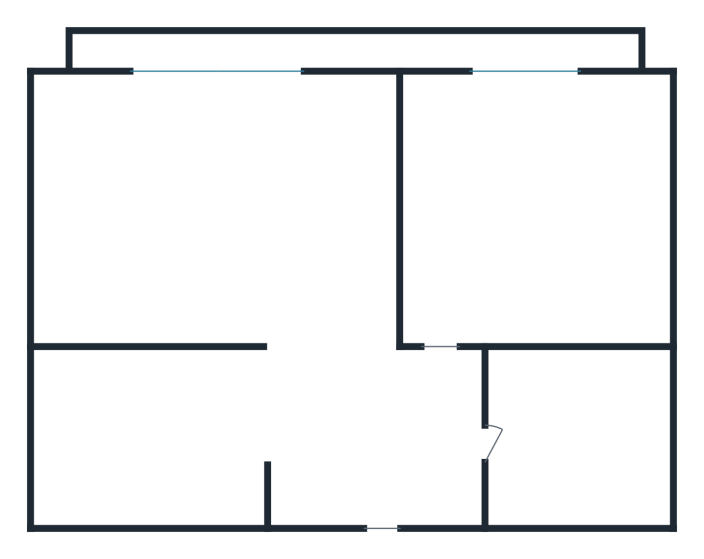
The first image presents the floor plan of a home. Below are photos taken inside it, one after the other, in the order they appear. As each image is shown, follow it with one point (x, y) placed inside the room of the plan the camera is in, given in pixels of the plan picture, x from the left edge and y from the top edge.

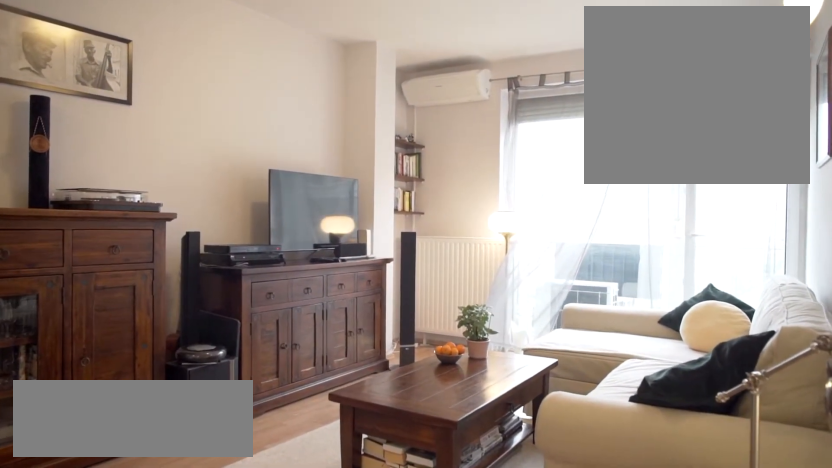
(316, 334)
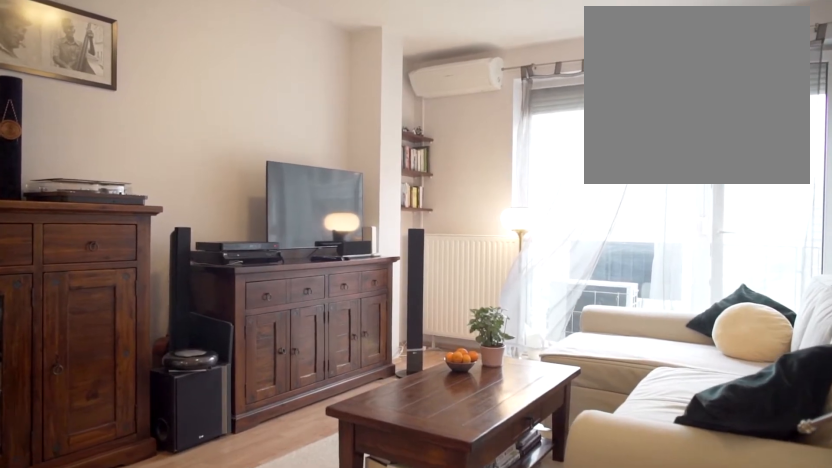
(315, 334)
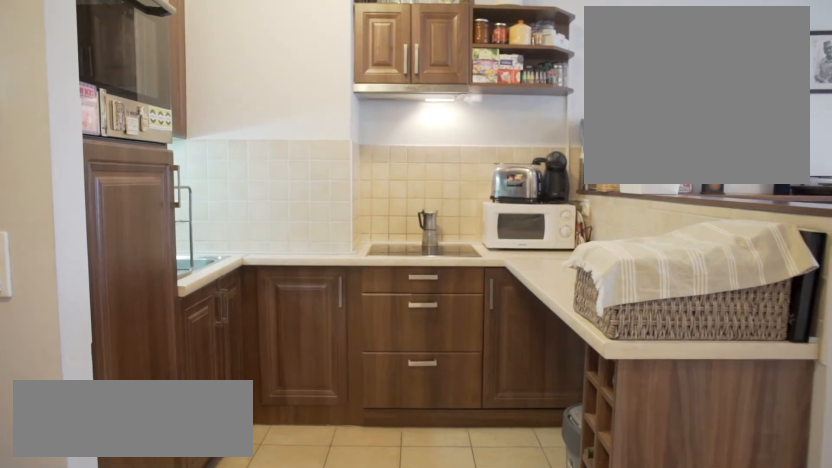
(406, 451)
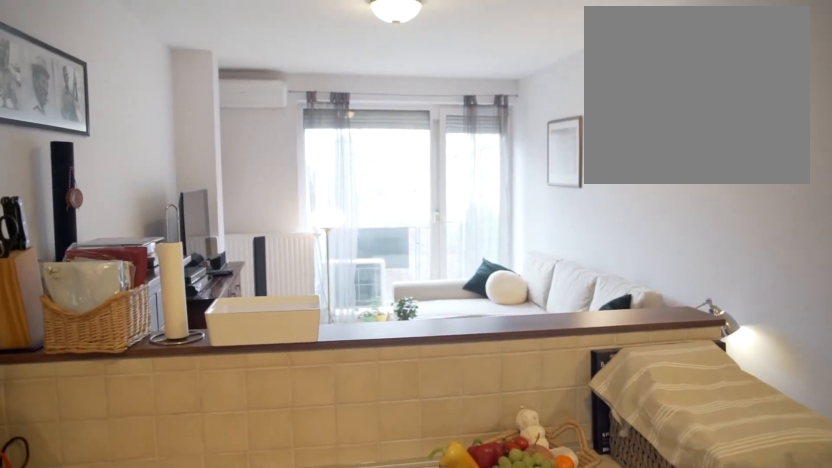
(118, 445)
